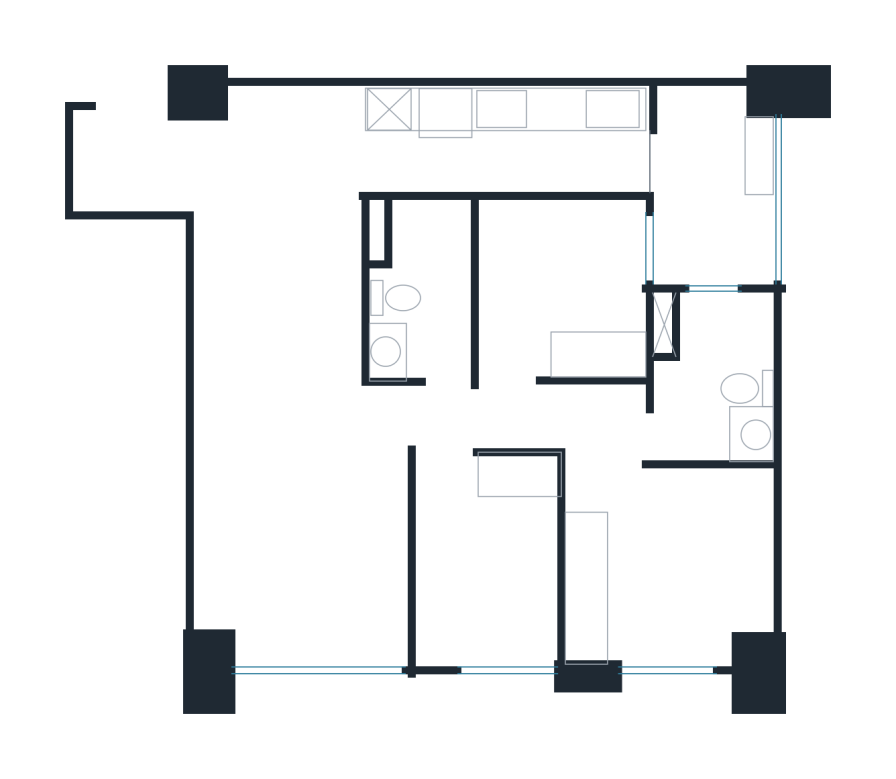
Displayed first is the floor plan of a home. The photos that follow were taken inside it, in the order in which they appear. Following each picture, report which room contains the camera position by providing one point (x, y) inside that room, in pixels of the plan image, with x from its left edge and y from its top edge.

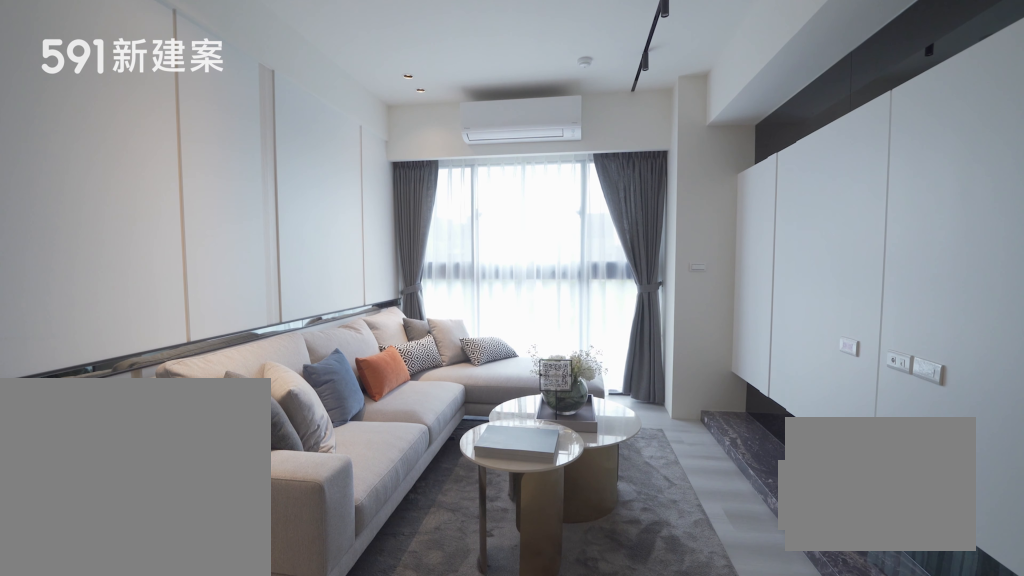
(302, 522)
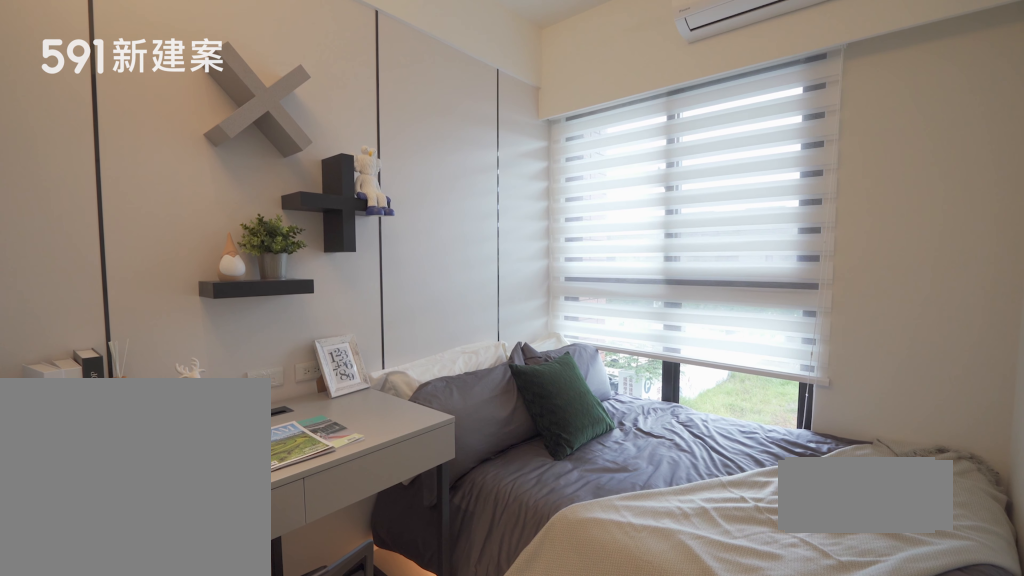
(491, 563)
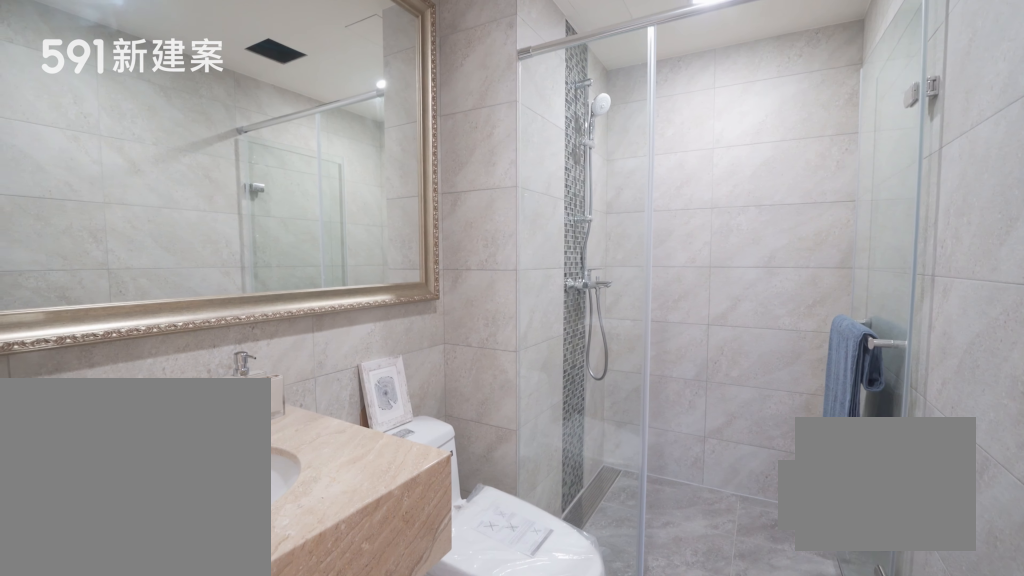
(421, 288)
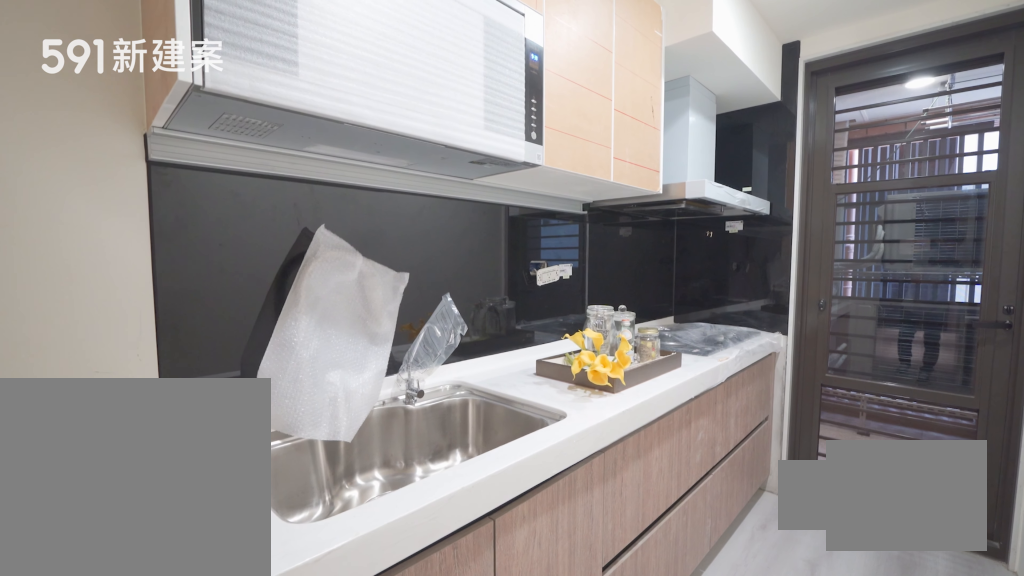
(506, 138)
